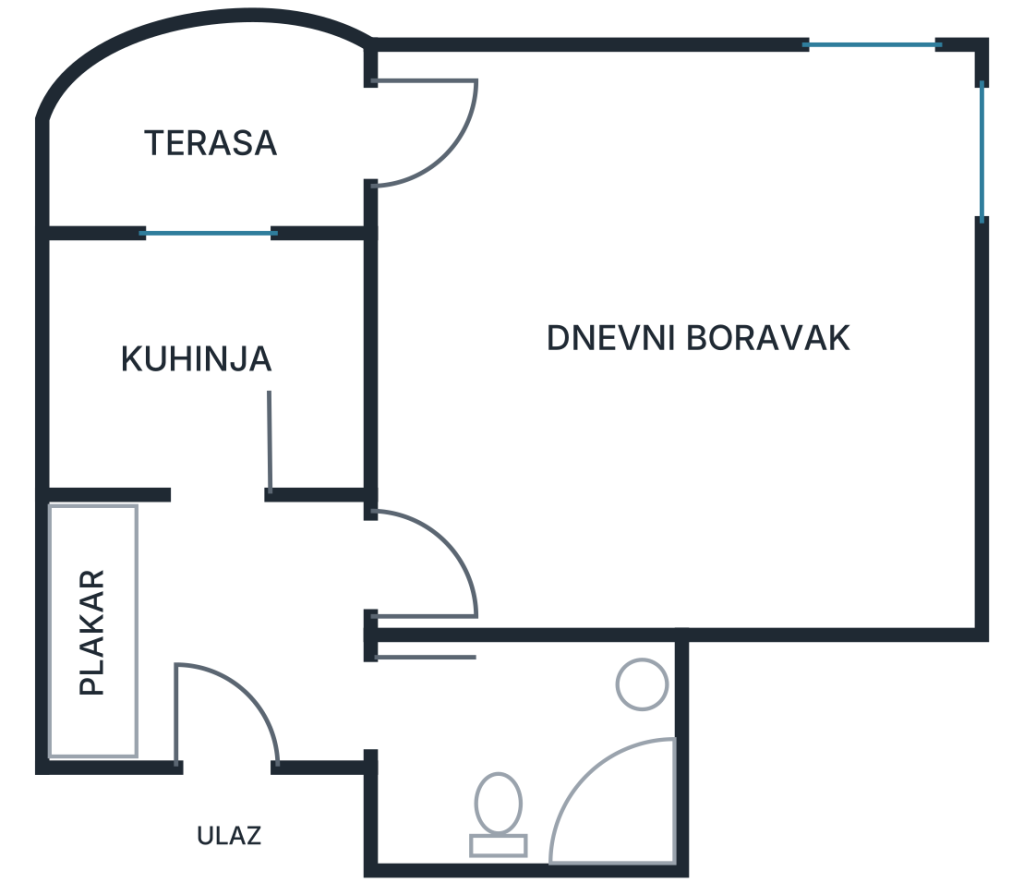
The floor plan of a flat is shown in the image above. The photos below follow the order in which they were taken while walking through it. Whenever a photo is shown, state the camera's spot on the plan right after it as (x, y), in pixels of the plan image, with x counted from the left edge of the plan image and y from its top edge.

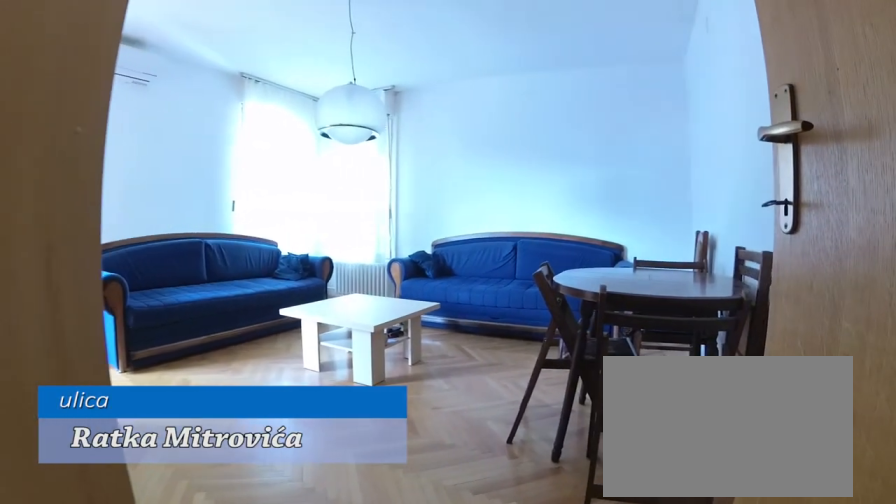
(378, 592)
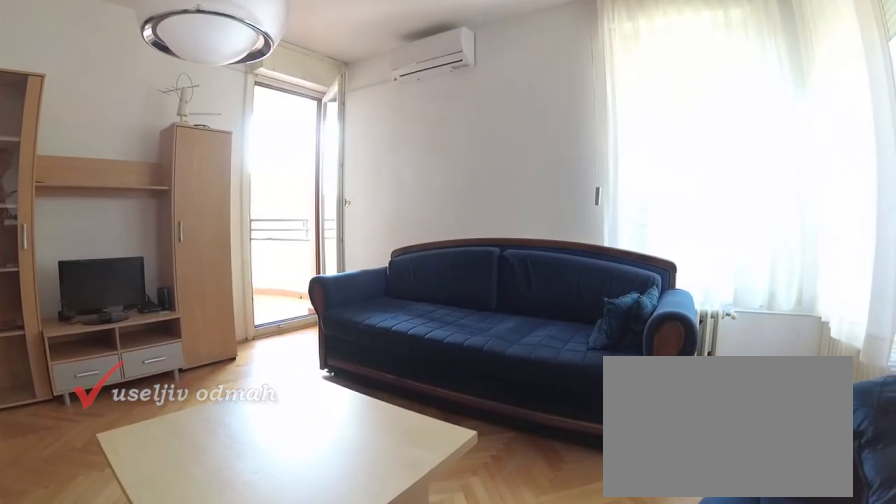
(827, 464)
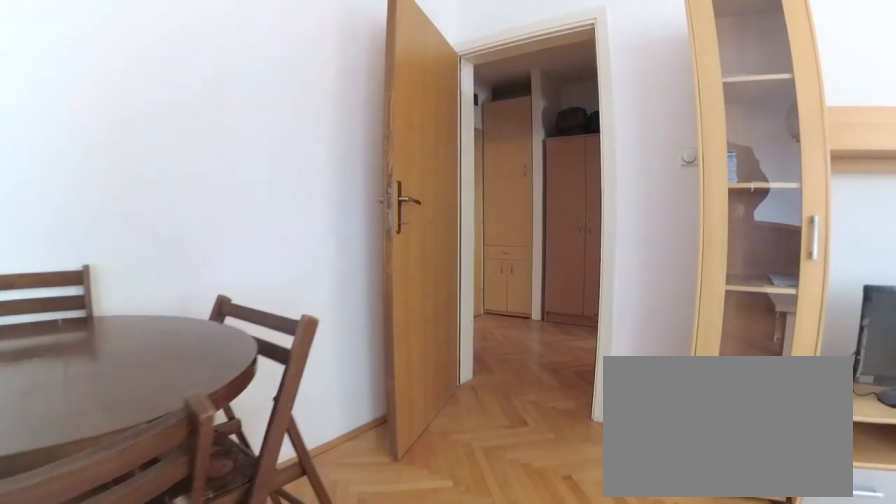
(619, 466)
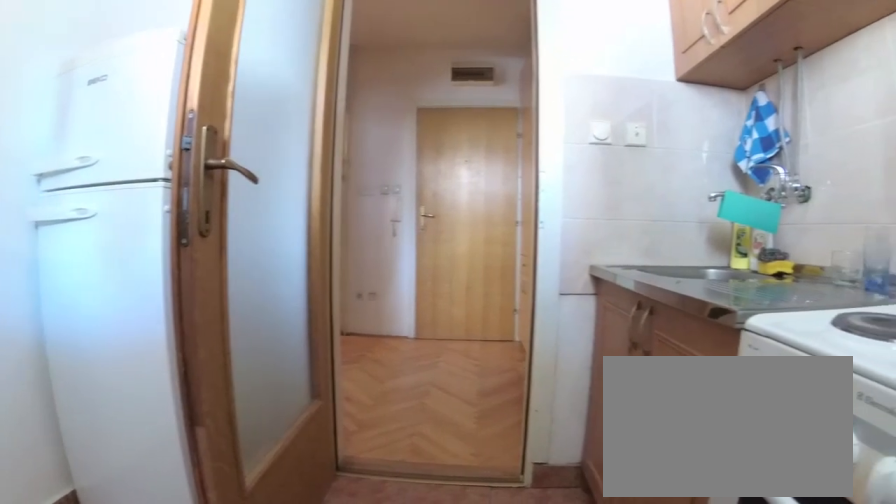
(223, 295)
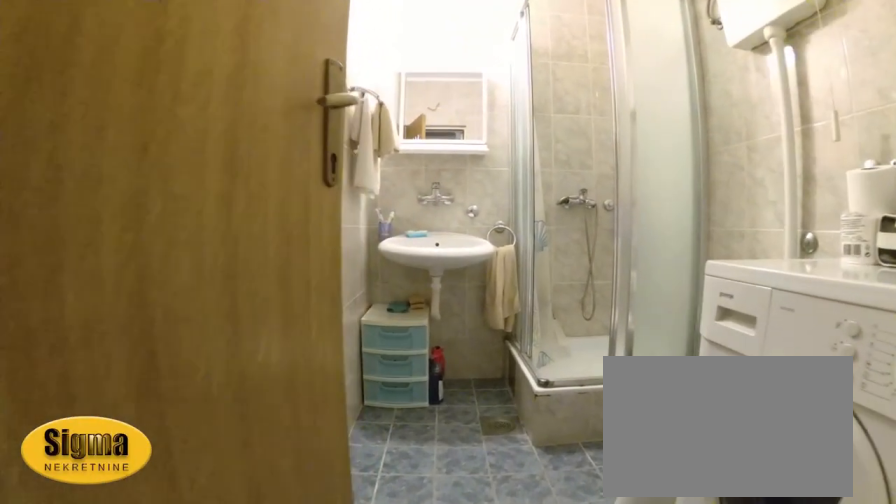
(331, 693)
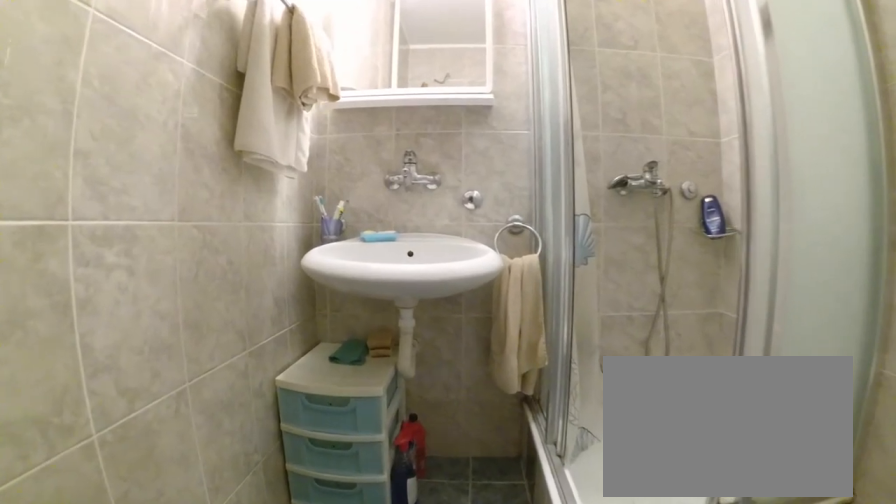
(470, 692)
